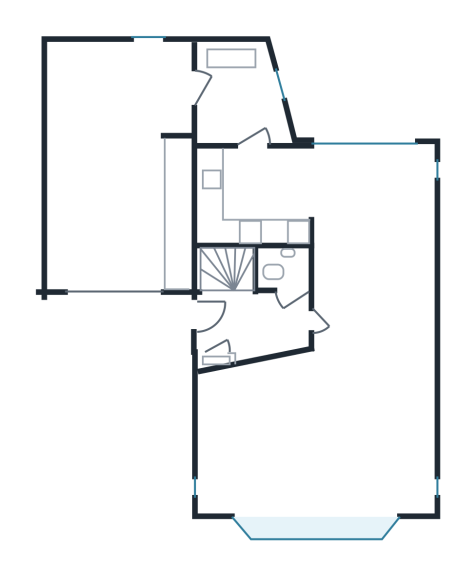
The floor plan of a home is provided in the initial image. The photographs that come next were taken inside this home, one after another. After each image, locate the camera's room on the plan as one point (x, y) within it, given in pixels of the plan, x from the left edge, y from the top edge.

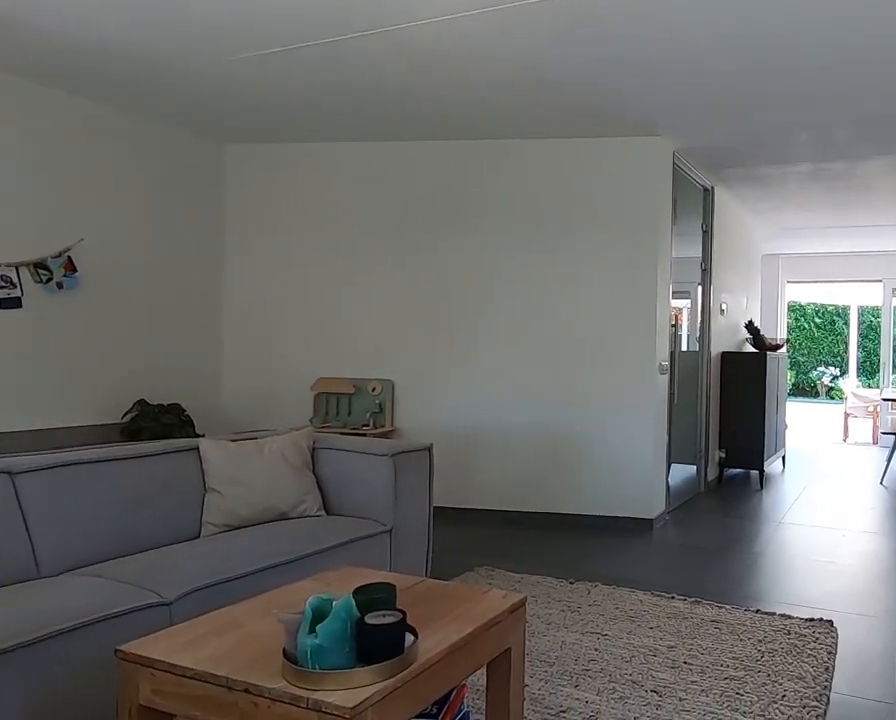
(318, 440)
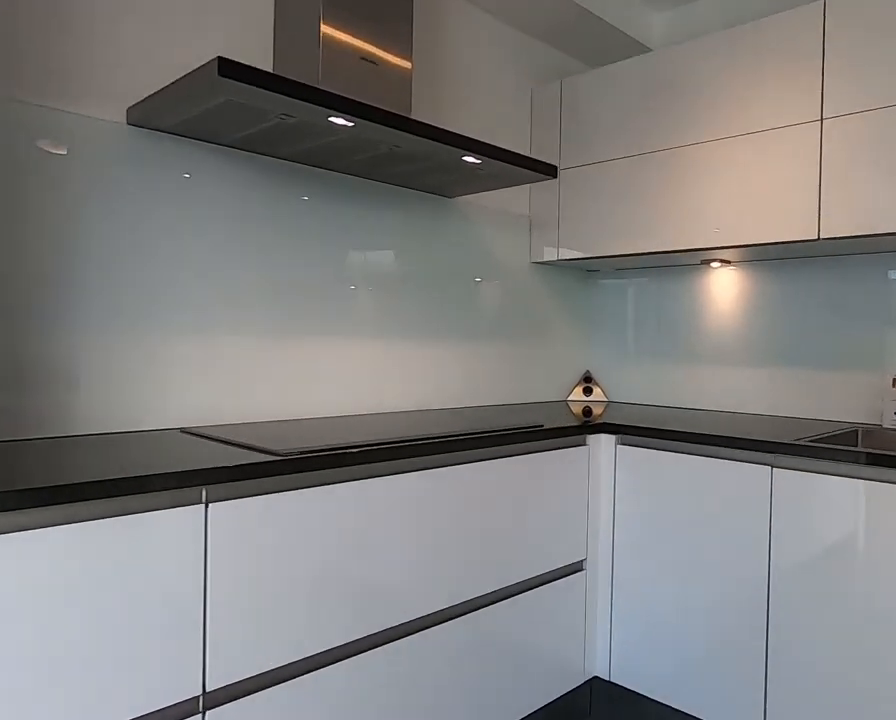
(267, 182)
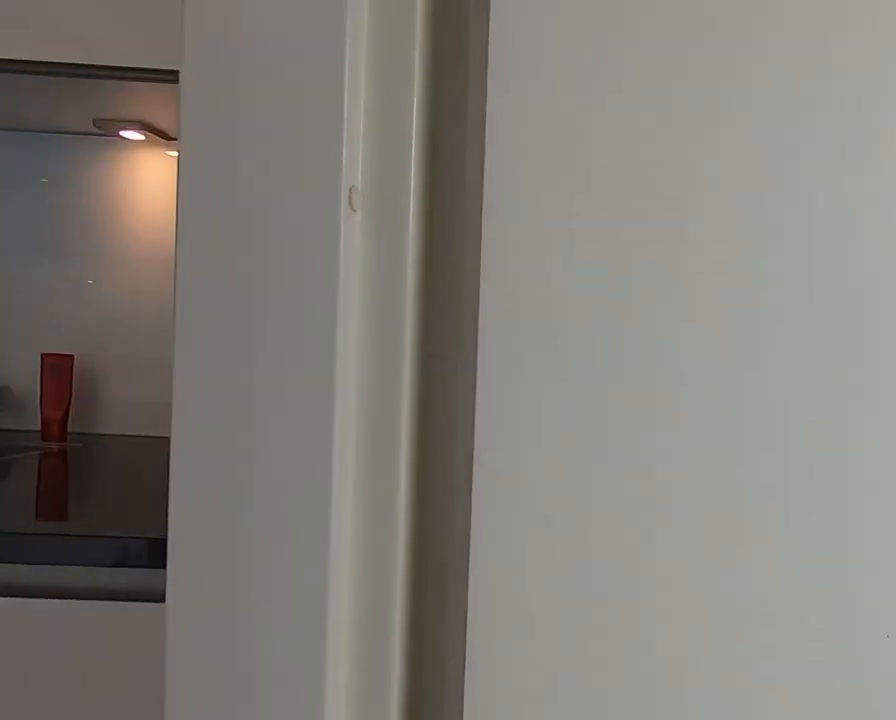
(267, 182)
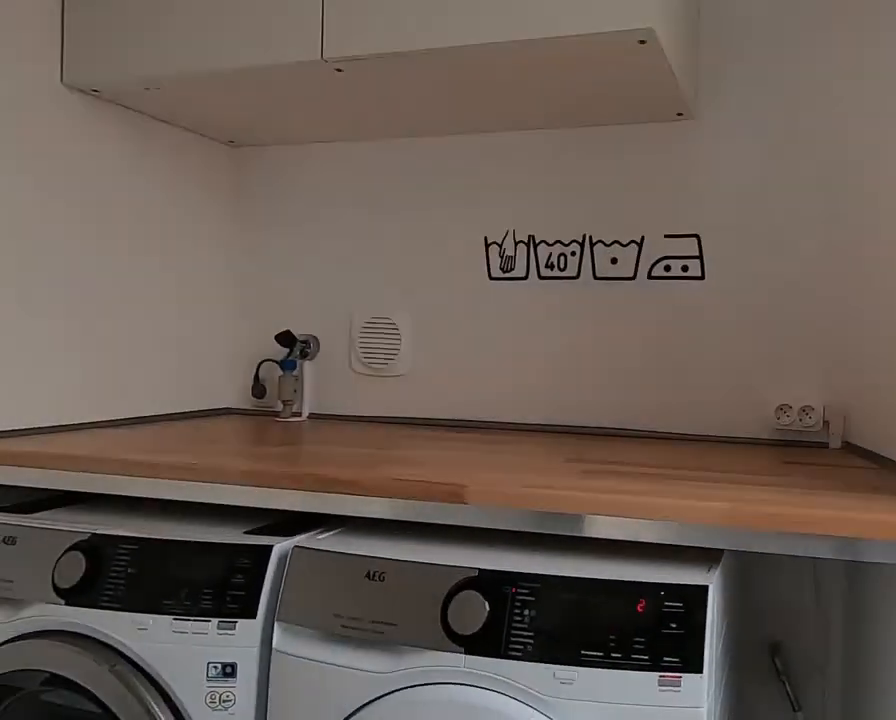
(237, 95)
